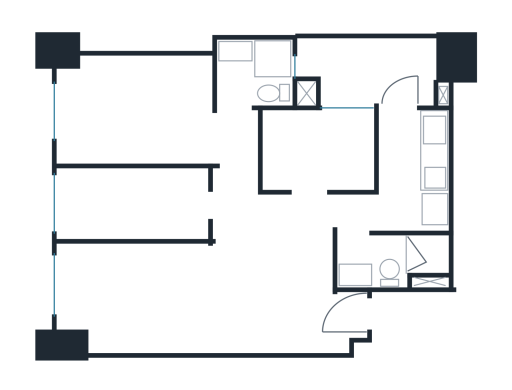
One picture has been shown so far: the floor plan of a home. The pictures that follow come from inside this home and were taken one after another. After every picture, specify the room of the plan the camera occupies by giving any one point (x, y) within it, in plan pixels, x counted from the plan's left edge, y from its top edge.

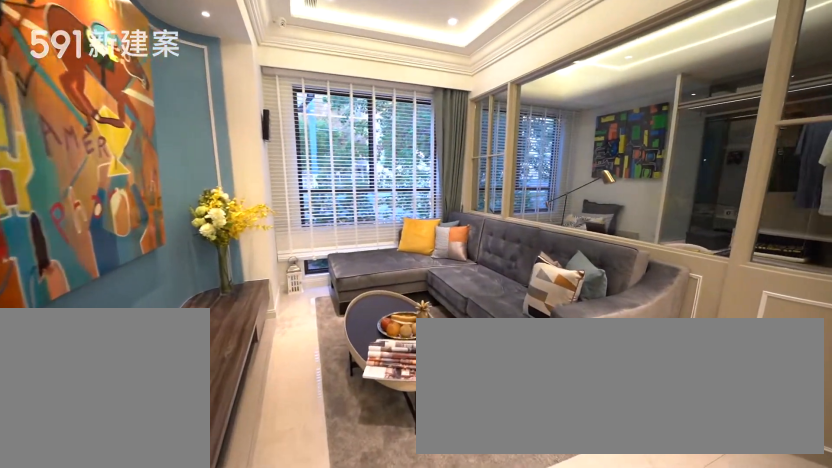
(131, 296)
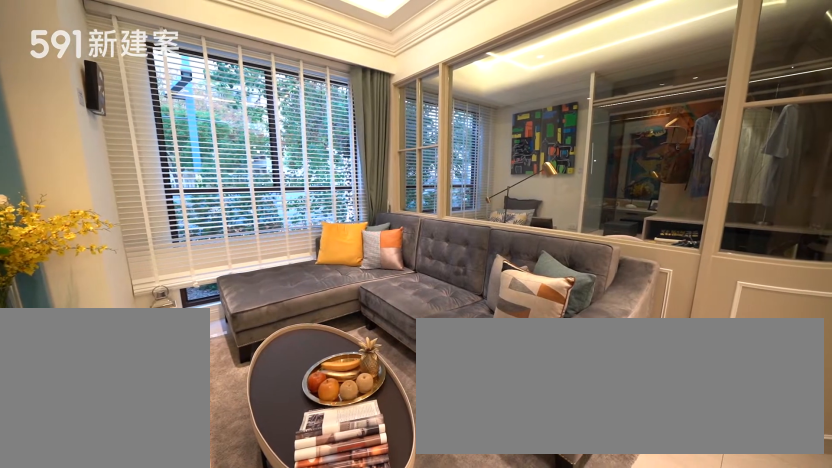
(131, 296)
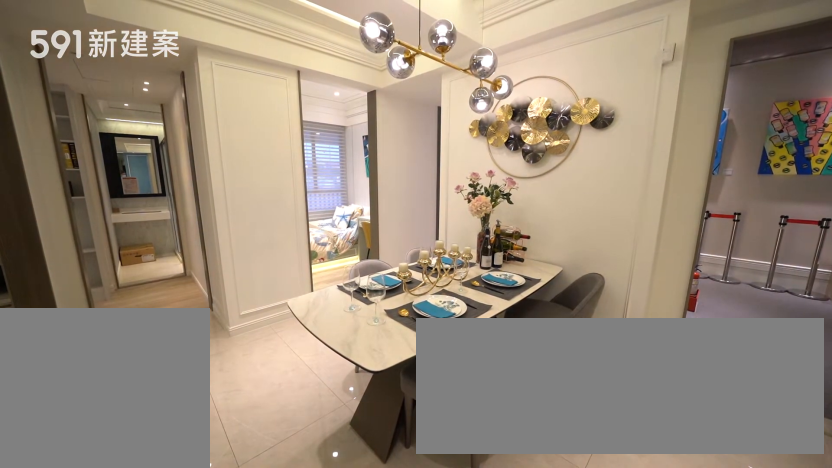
(273, 254)
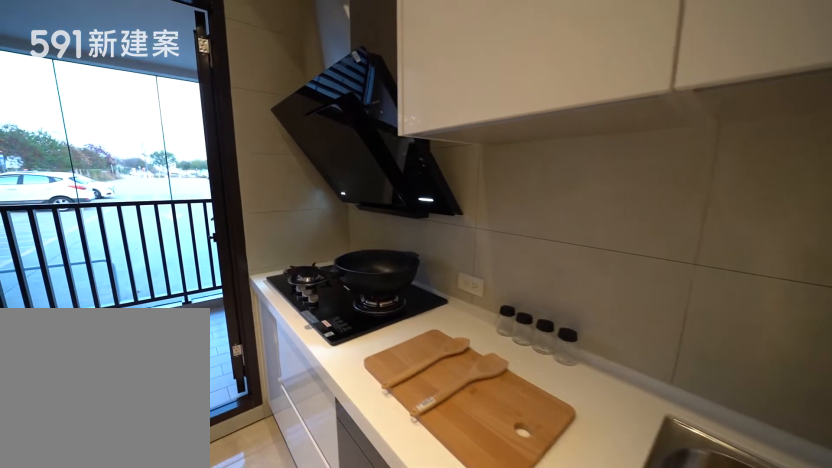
(414, 164)
